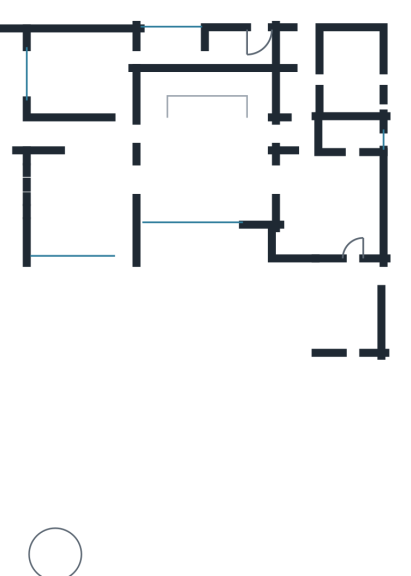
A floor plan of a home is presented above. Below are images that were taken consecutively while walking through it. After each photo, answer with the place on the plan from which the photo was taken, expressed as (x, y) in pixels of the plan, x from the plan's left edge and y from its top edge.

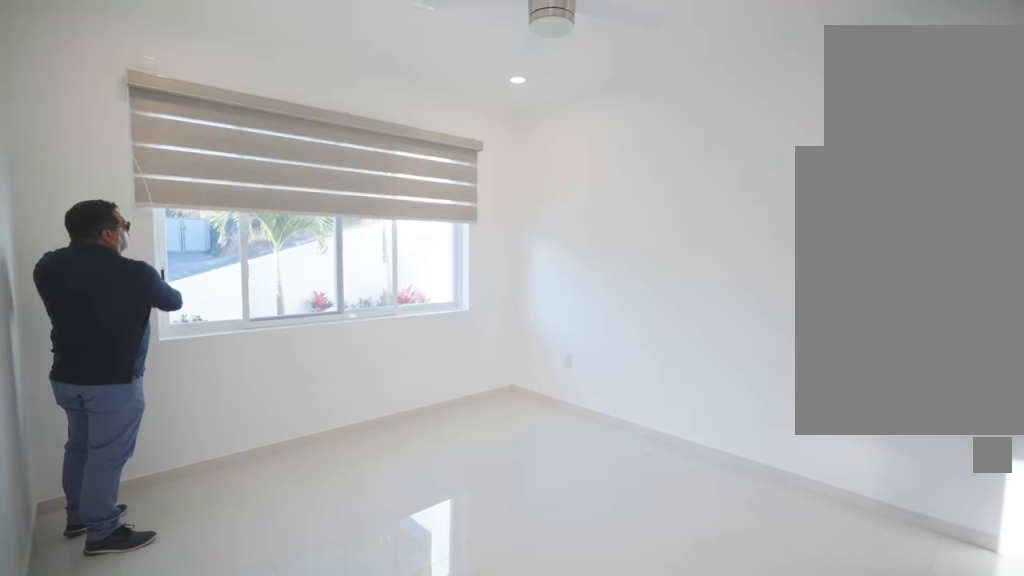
(121, 95)
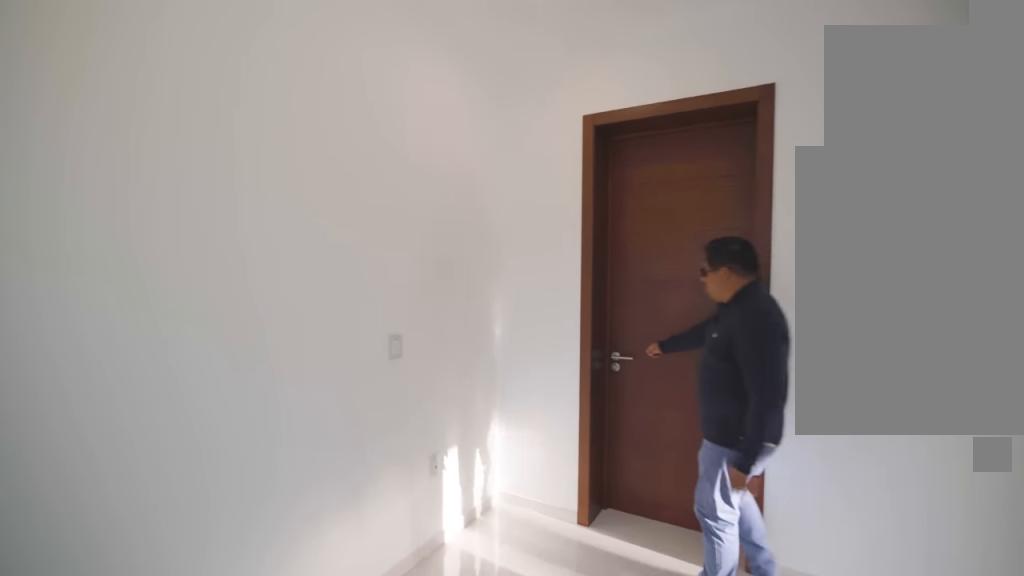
(70, 76)
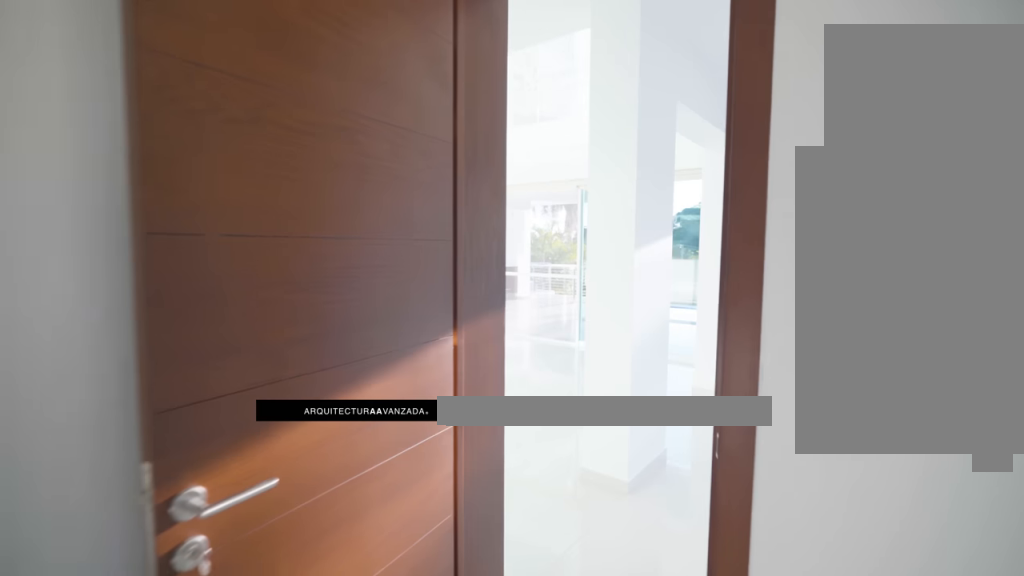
(124, 111)
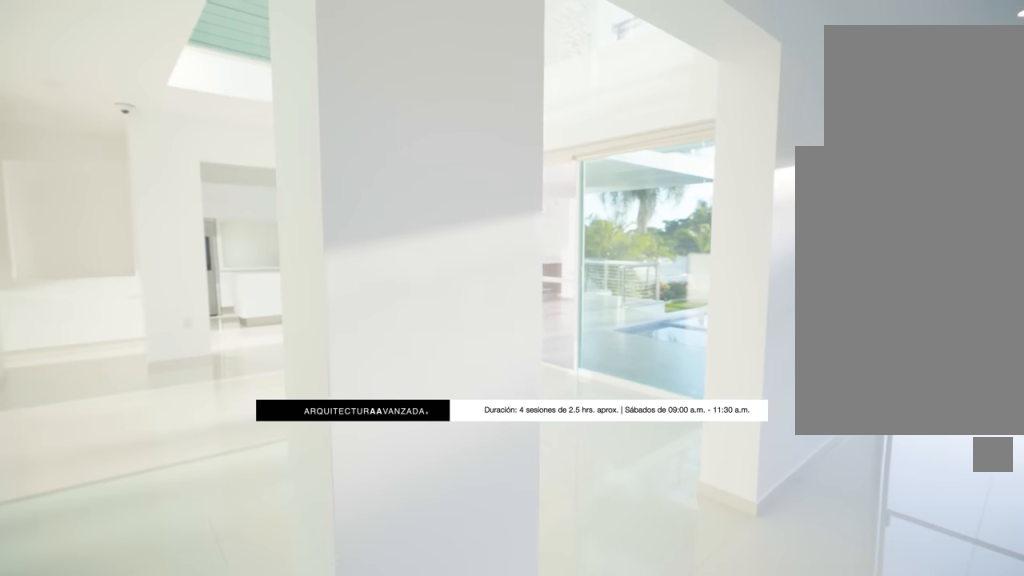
(121, 162)
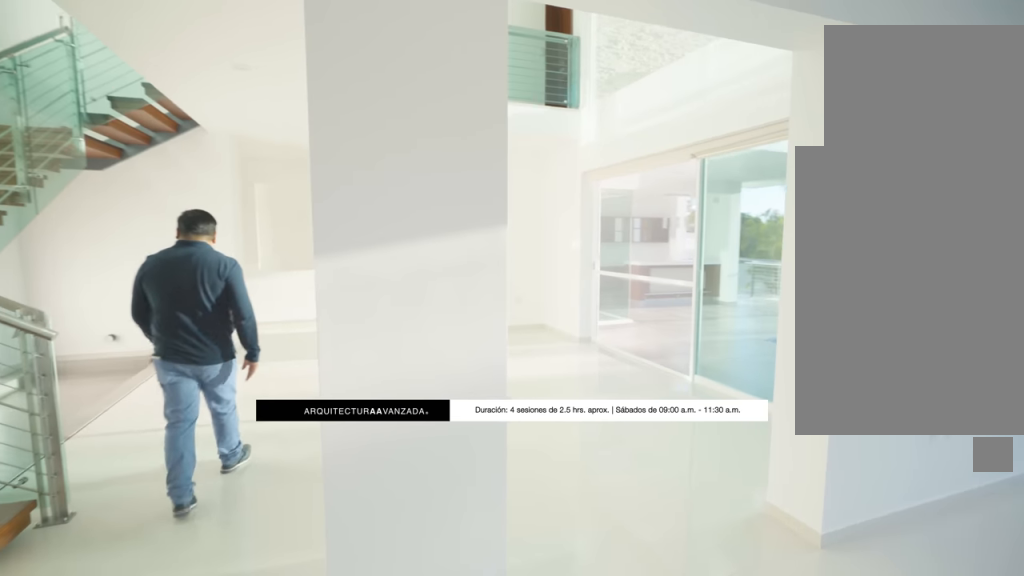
(158, 178)
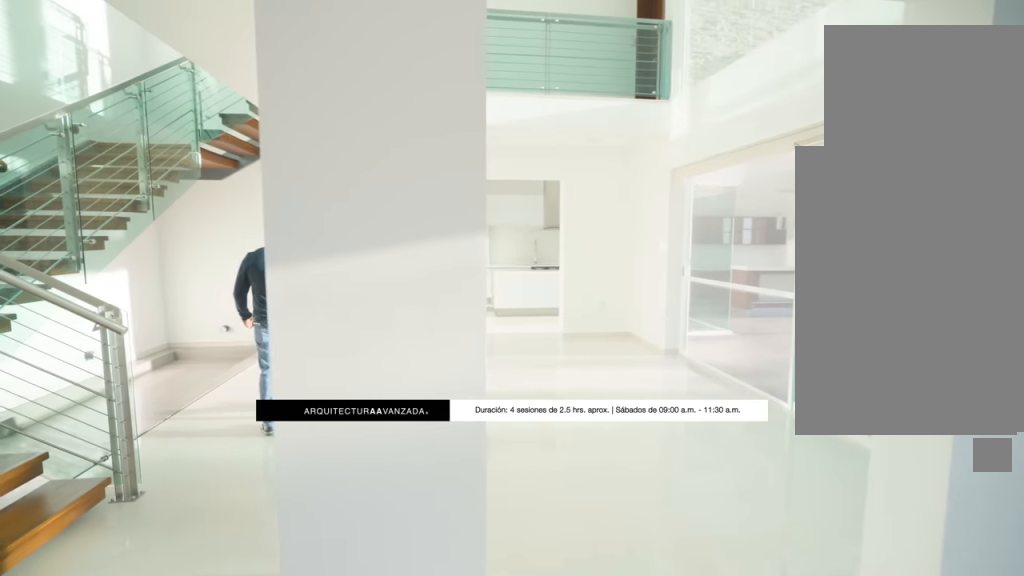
(172, 177)
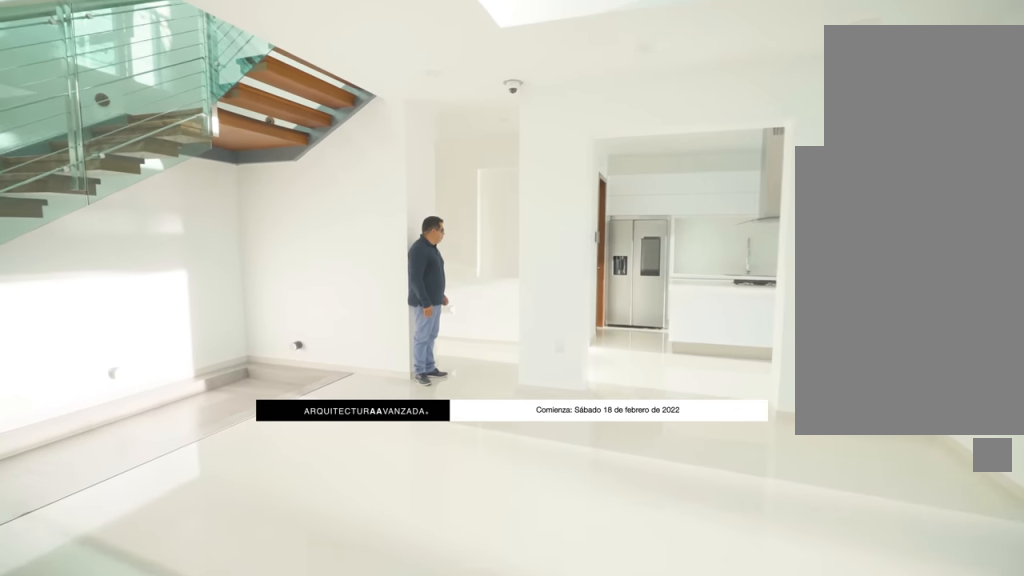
(250, 149)
